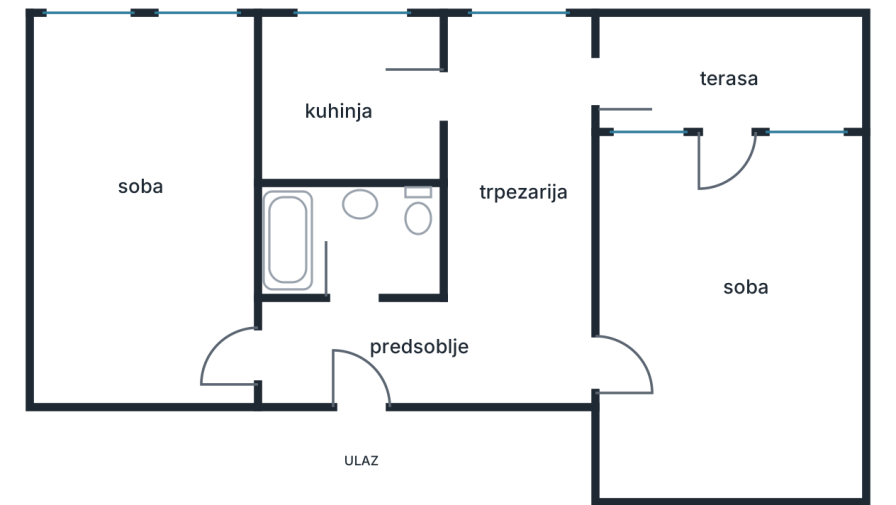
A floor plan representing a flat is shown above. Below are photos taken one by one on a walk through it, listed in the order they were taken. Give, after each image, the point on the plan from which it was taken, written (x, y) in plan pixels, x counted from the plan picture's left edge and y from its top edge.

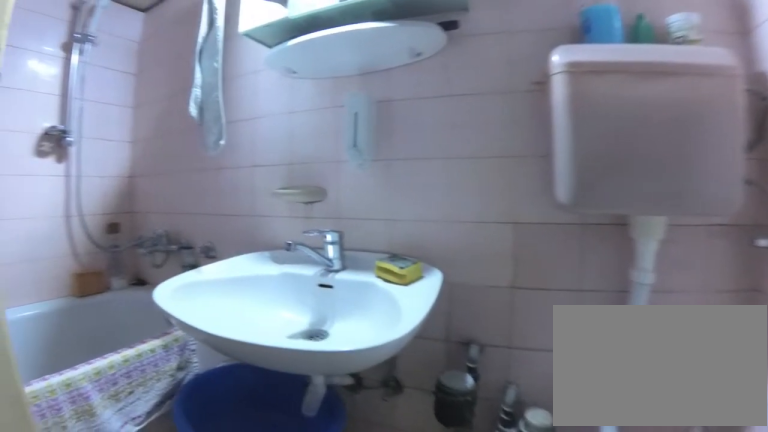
(359, 260)
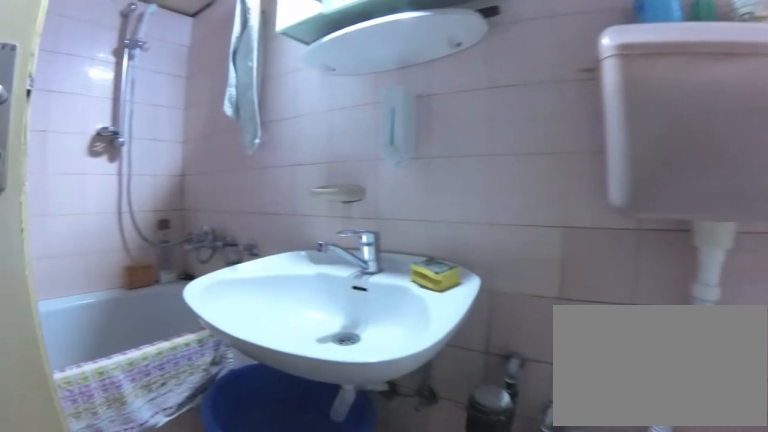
(361, 258)
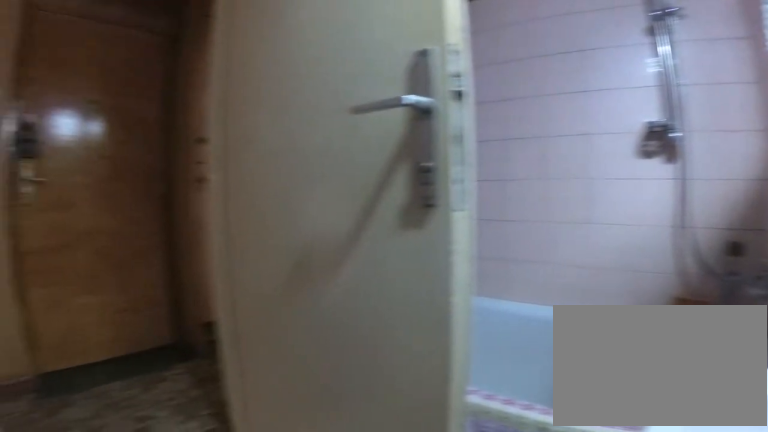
(368, 232)
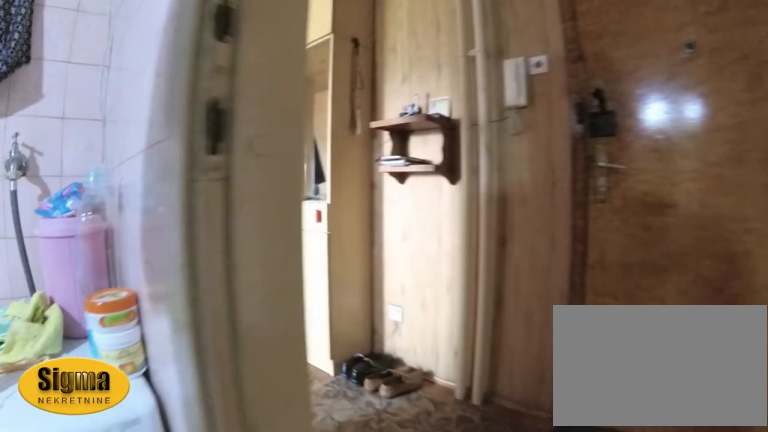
(341, 256)
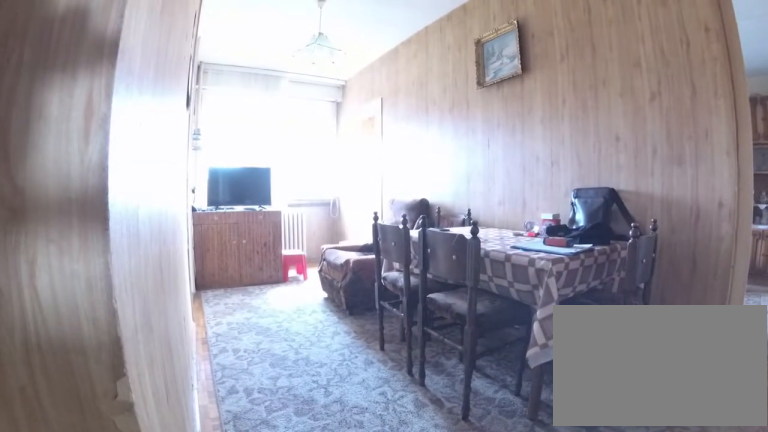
(460, 345)
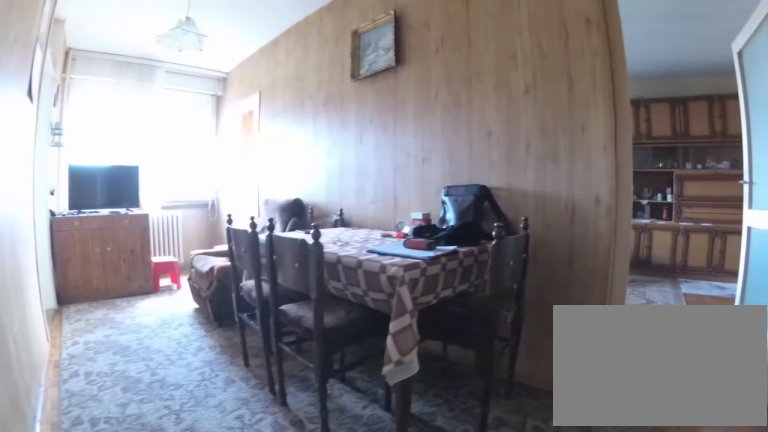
(456, 346)
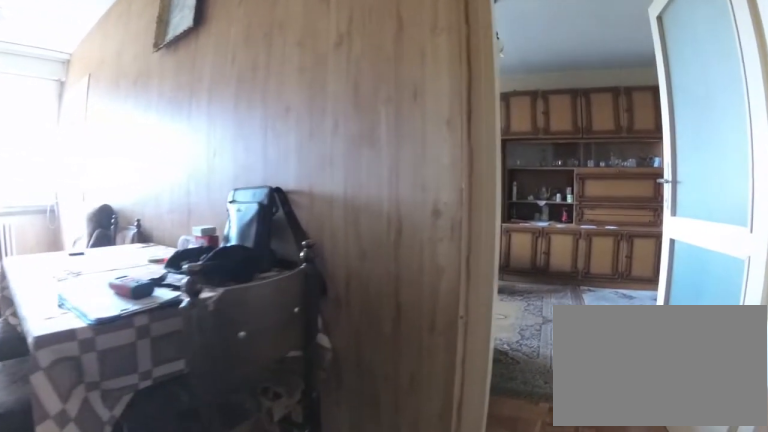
(493, 346)
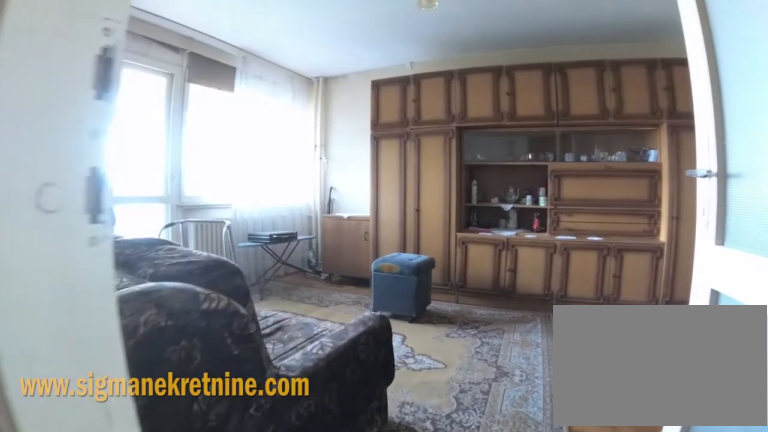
(563, 356)
